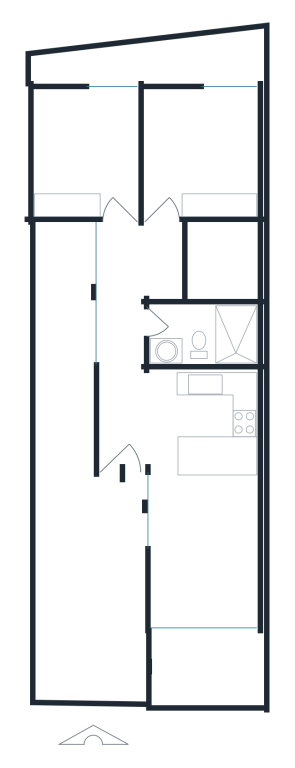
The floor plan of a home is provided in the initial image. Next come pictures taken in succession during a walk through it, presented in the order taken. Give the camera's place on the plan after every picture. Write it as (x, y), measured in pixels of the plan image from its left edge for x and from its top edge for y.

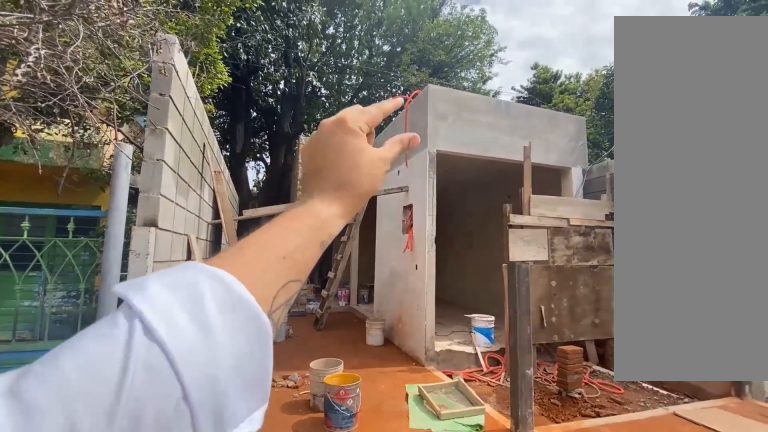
(42, 727)
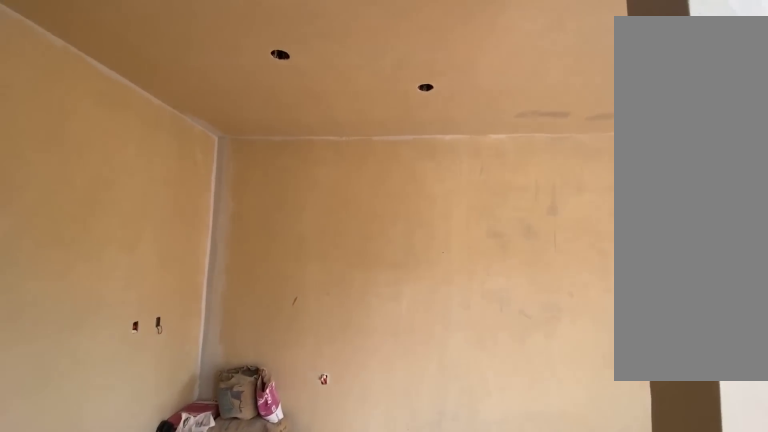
(146, 421)
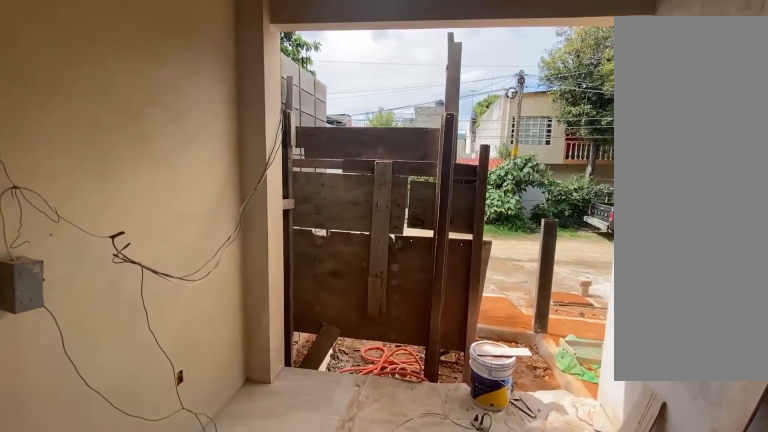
(197, 555)
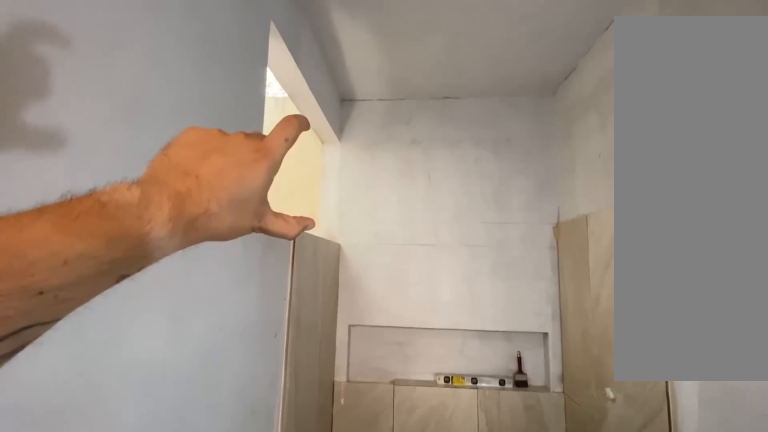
(126, 324)
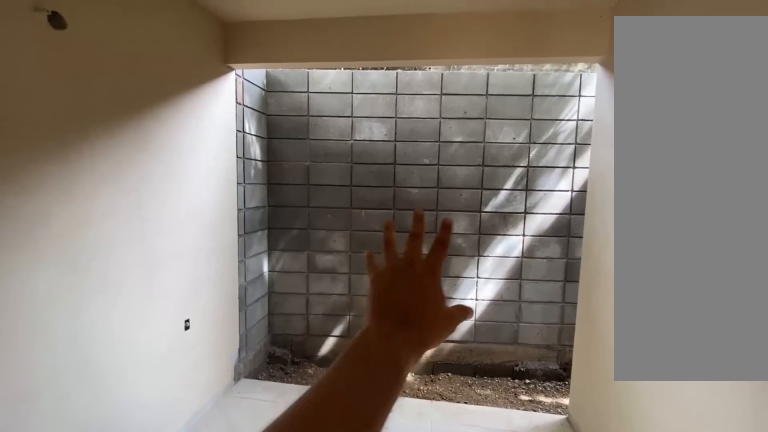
(119, 200)
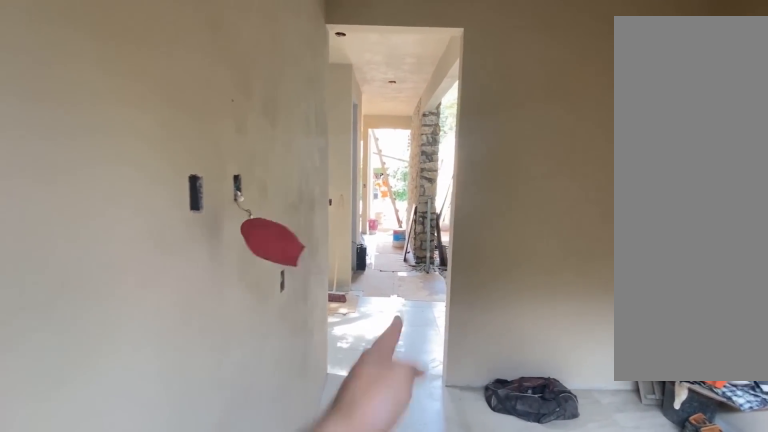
(121, 115)
